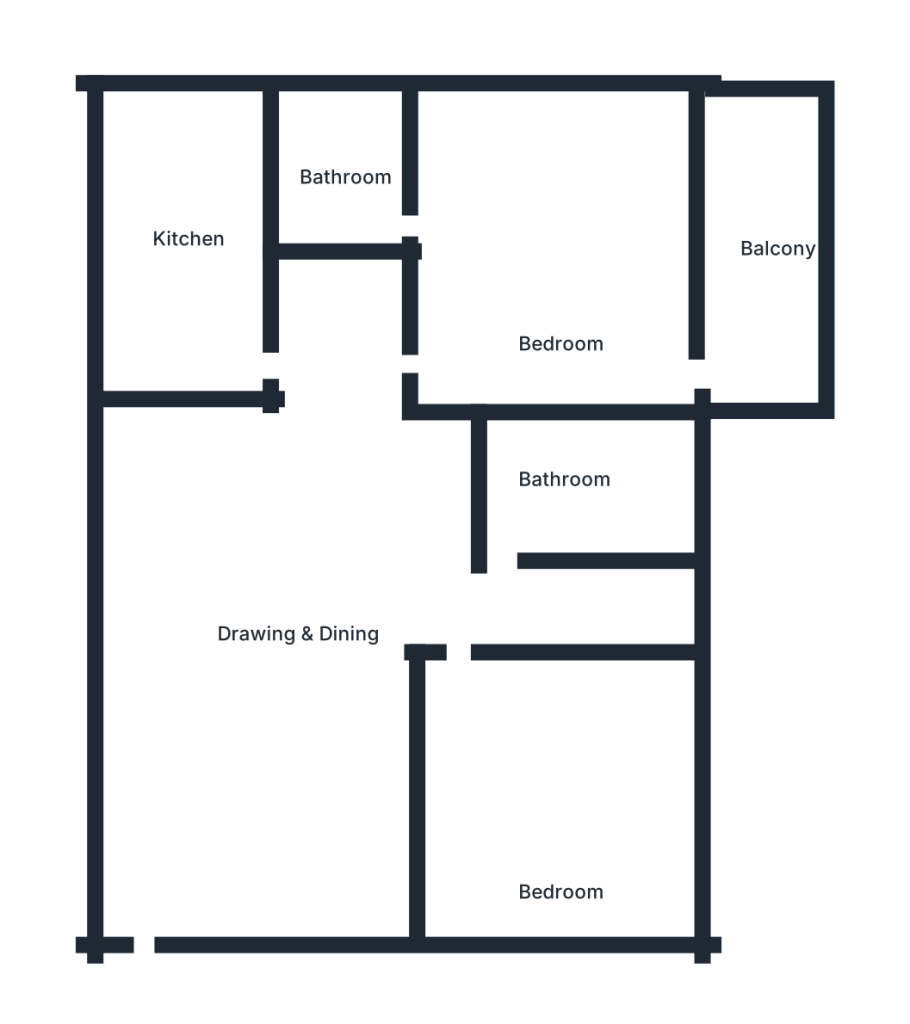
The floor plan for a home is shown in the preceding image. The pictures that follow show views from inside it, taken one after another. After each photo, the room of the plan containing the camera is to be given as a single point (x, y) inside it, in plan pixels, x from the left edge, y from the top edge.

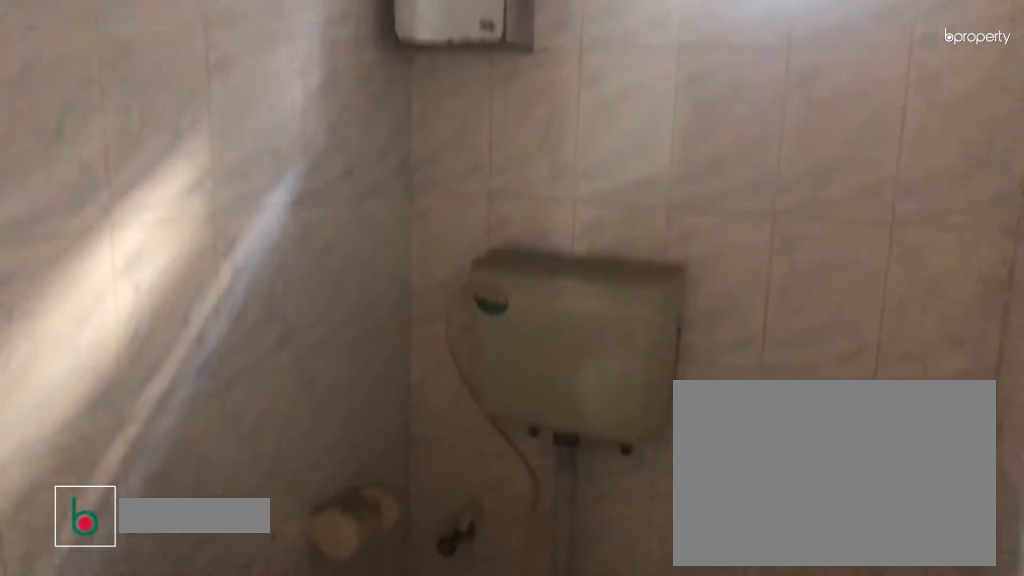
(594, 474)
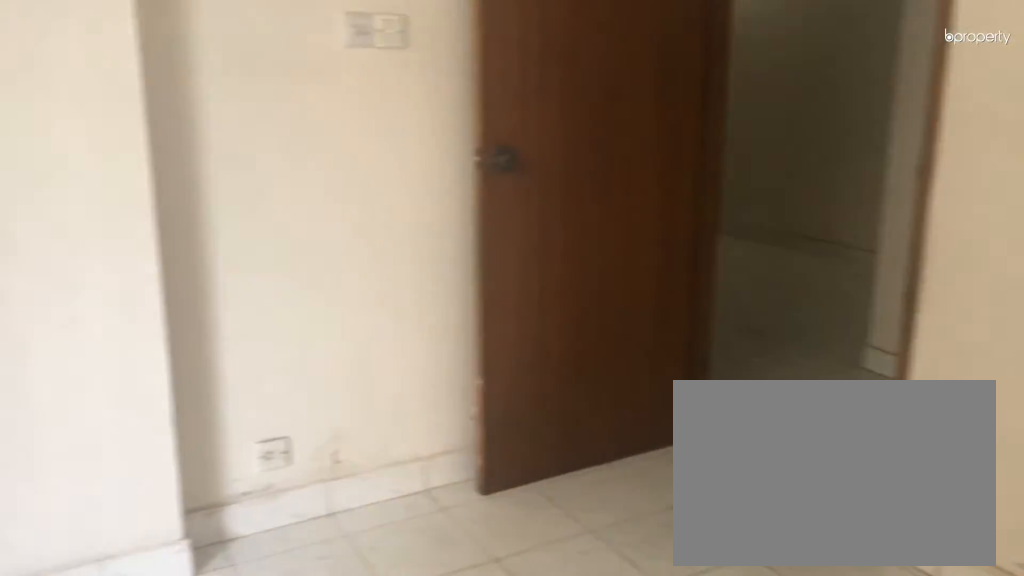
(549, 258)
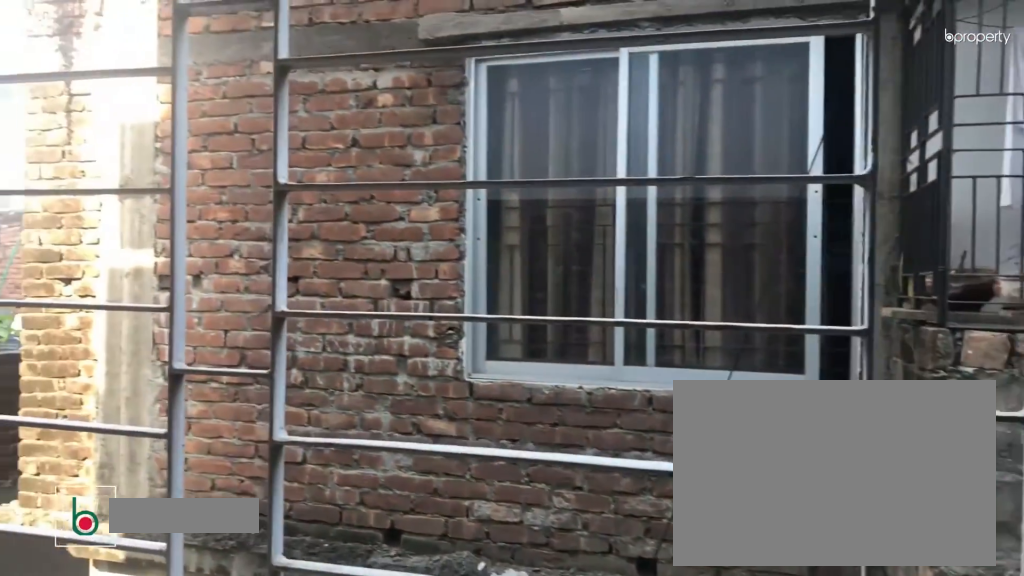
(764, 227)
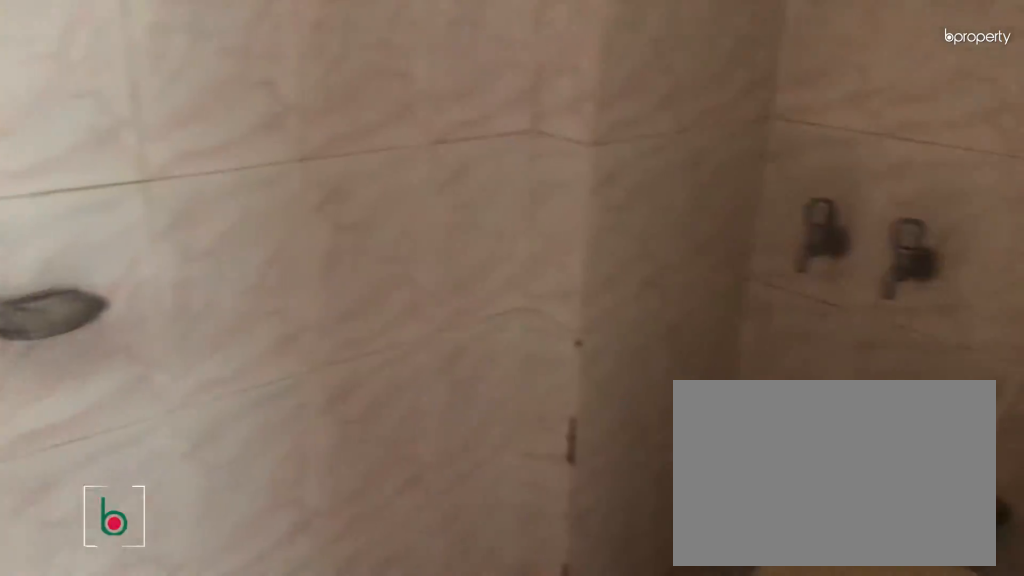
(347, 161)
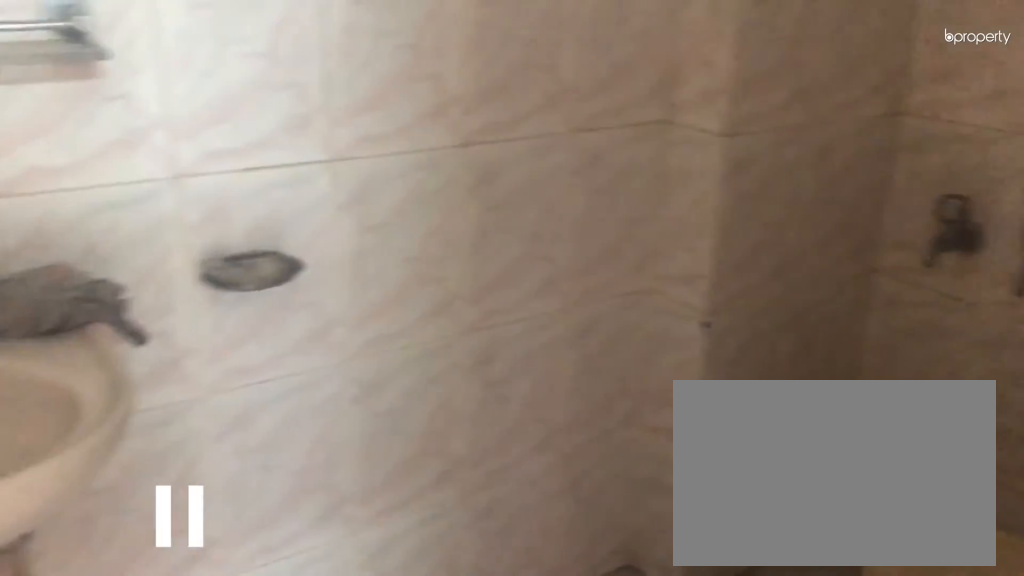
(347, 161)
